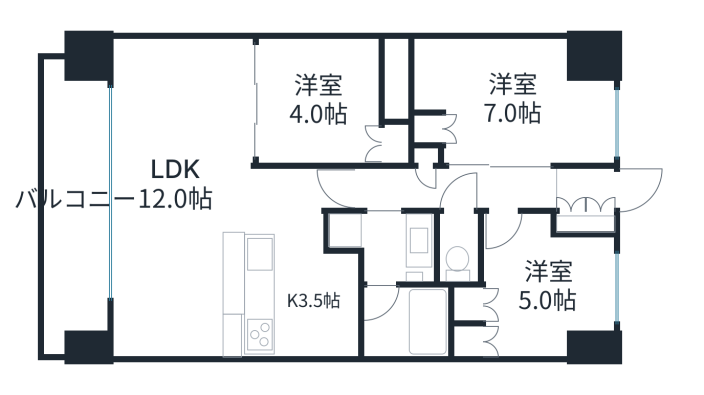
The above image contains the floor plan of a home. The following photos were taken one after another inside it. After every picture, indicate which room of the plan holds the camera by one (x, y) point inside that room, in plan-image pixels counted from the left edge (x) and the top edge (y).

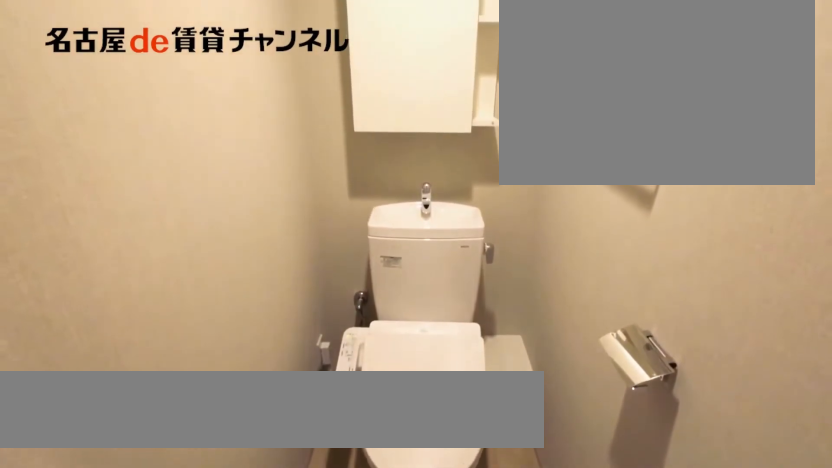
(460, 250)
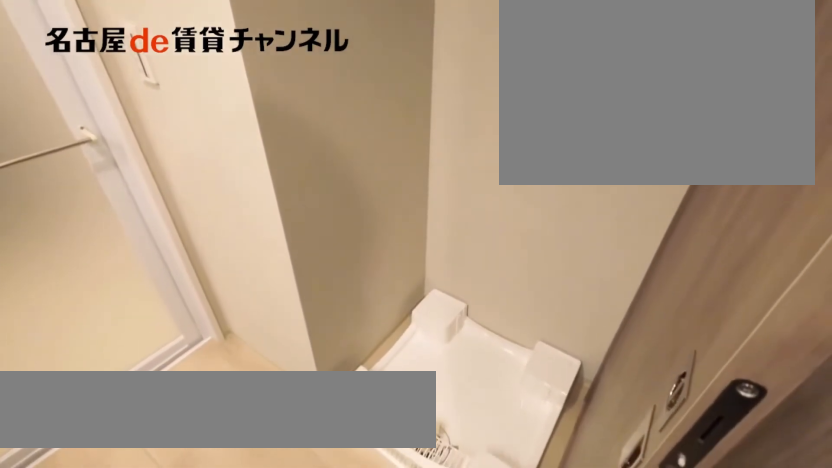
(387, 244)
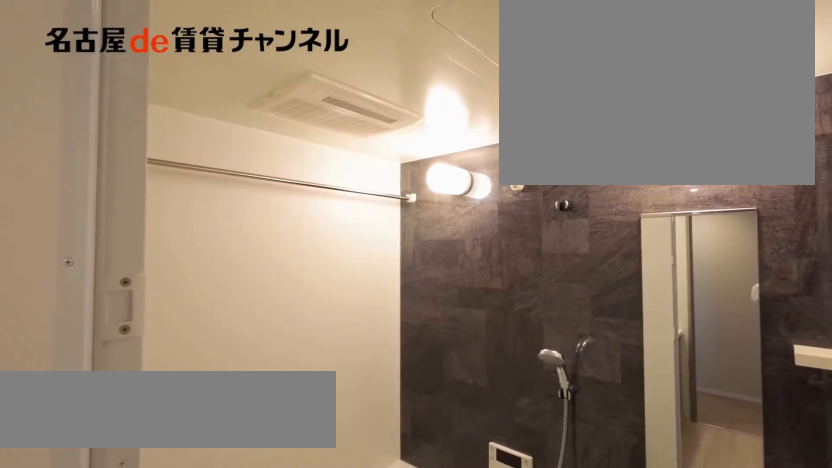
(402, 321)
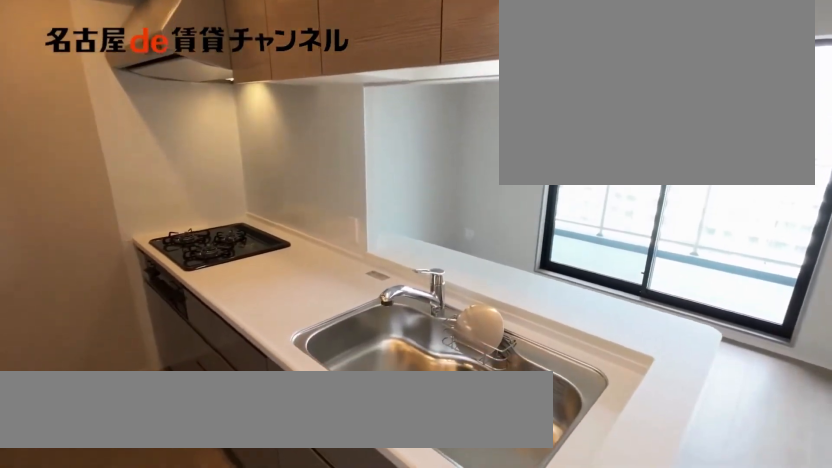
(269, 294)
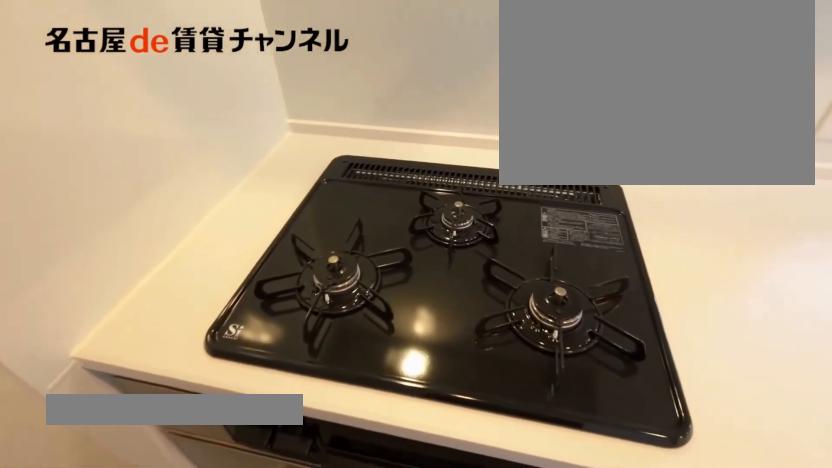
(269, 294)
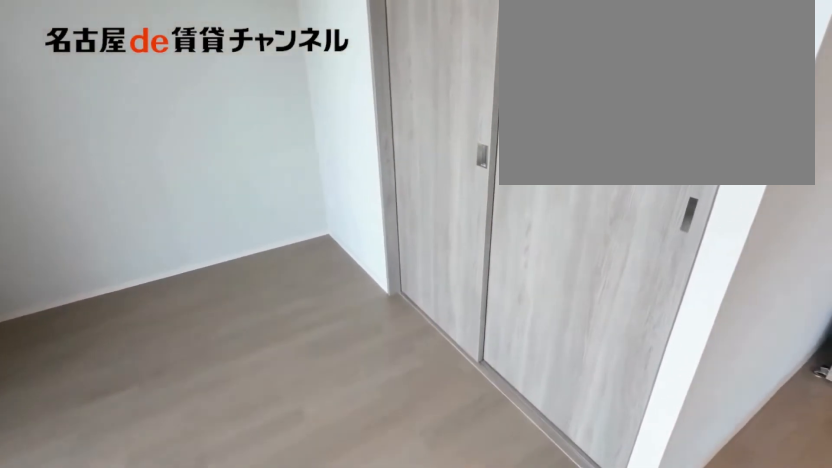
(176, 188)
